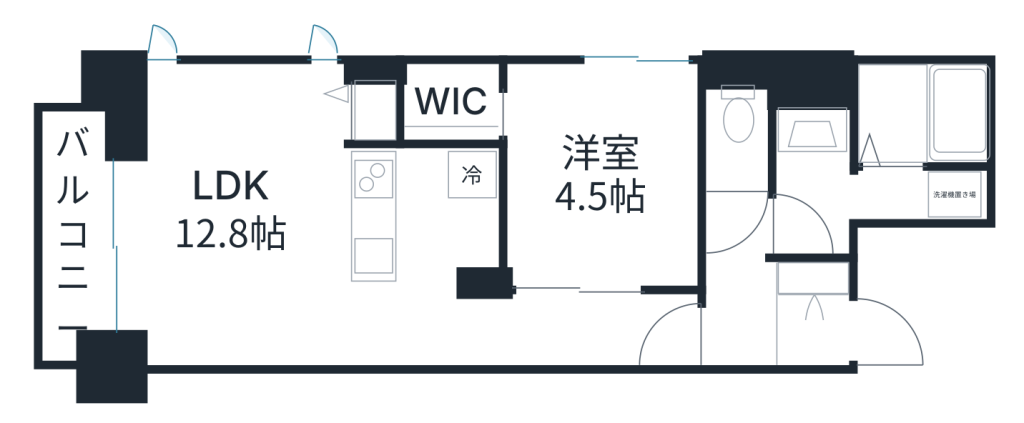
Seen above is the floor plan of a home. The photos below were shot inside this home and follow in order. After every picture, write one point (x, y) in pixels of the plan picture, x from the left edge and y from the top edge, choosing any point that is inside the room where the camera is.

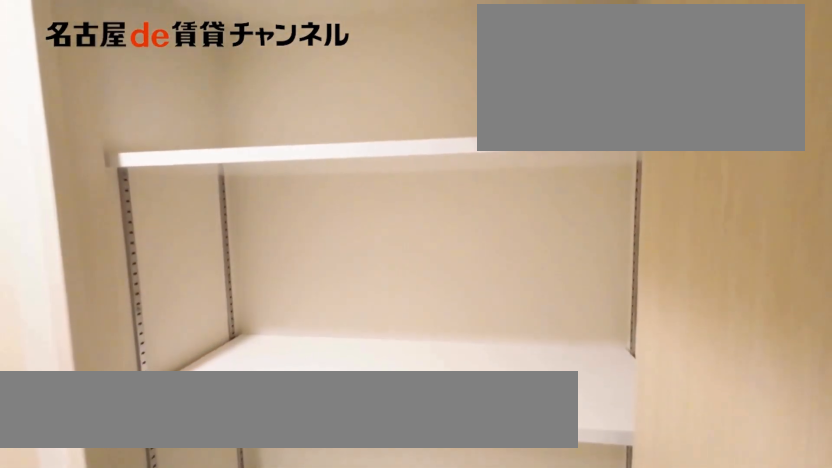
(815, 274)
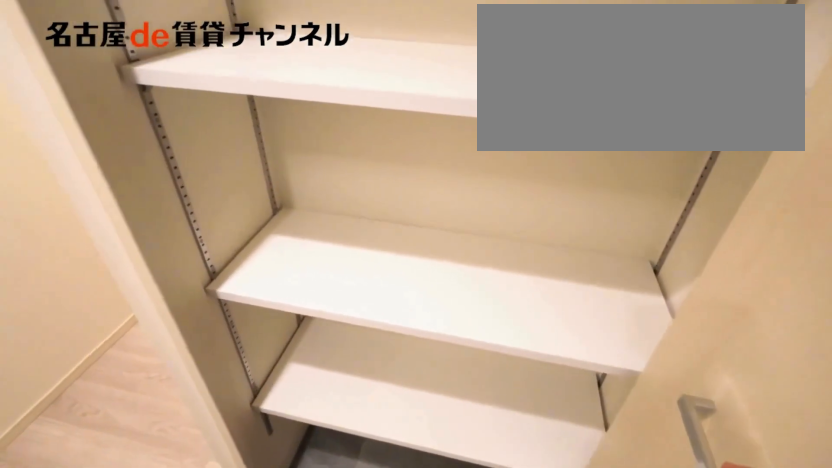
(815, 274)
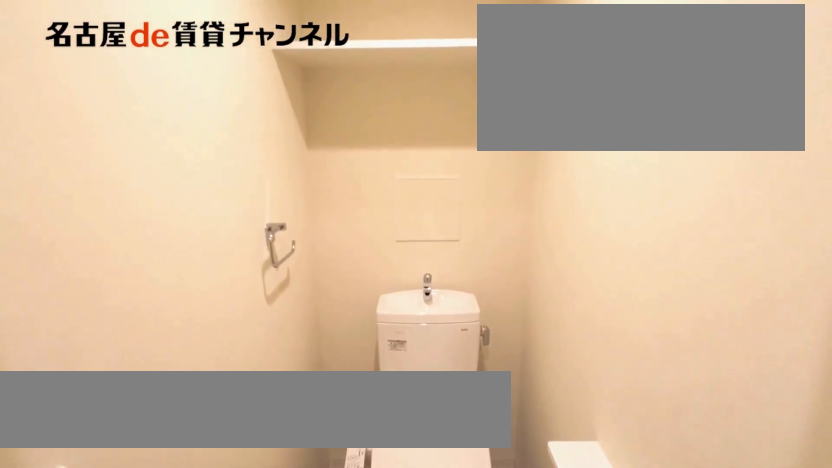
(739, 125)
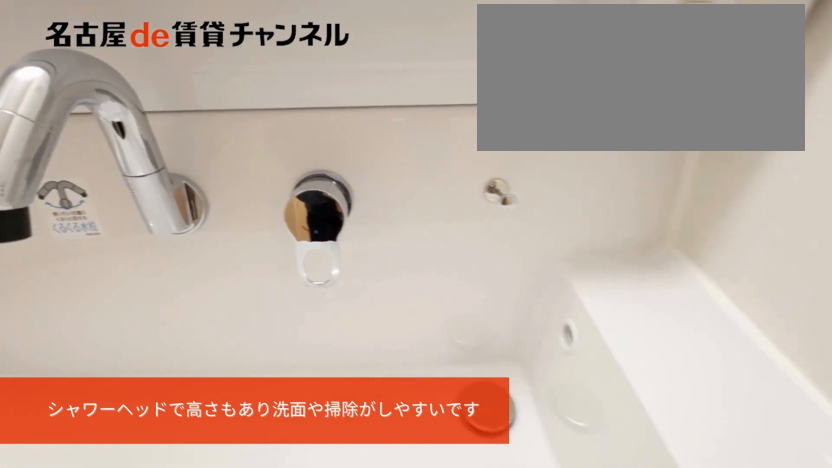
(873, 196)
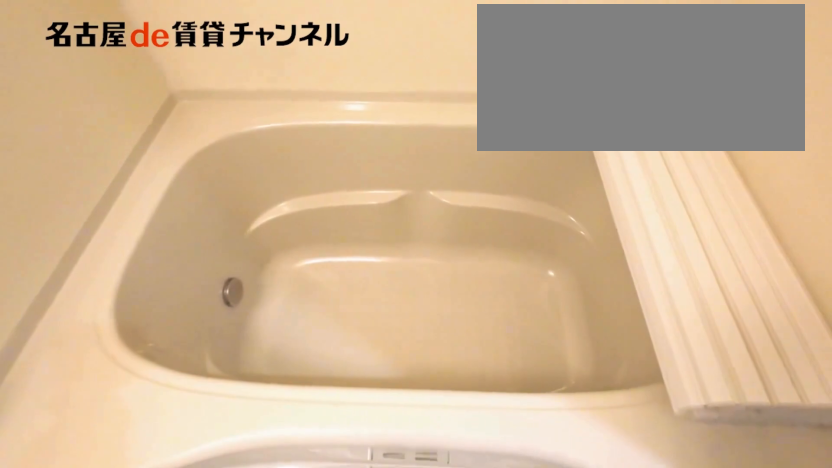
(871, 150)
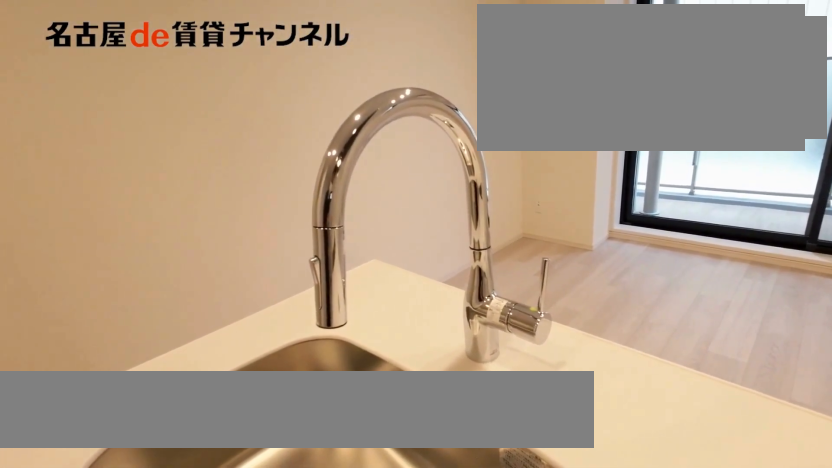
(427, 219)
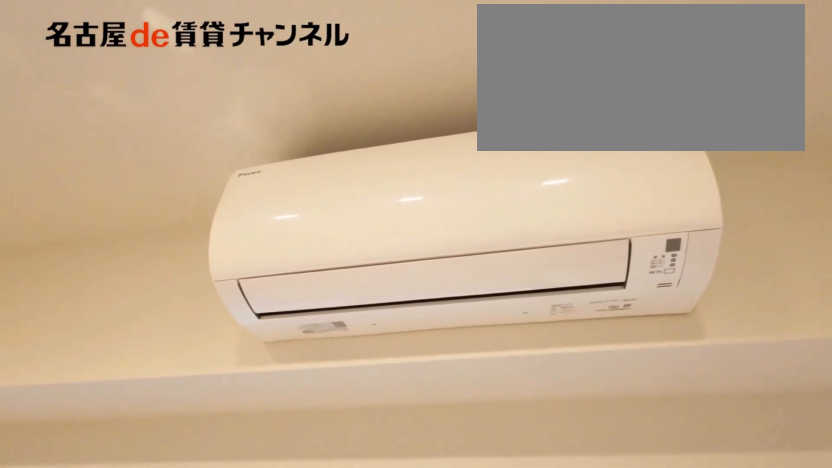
(230, 214)
